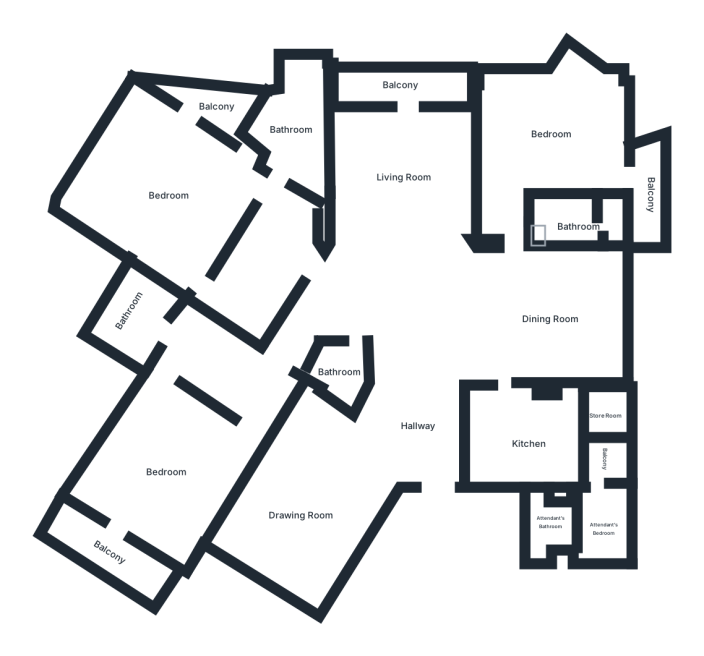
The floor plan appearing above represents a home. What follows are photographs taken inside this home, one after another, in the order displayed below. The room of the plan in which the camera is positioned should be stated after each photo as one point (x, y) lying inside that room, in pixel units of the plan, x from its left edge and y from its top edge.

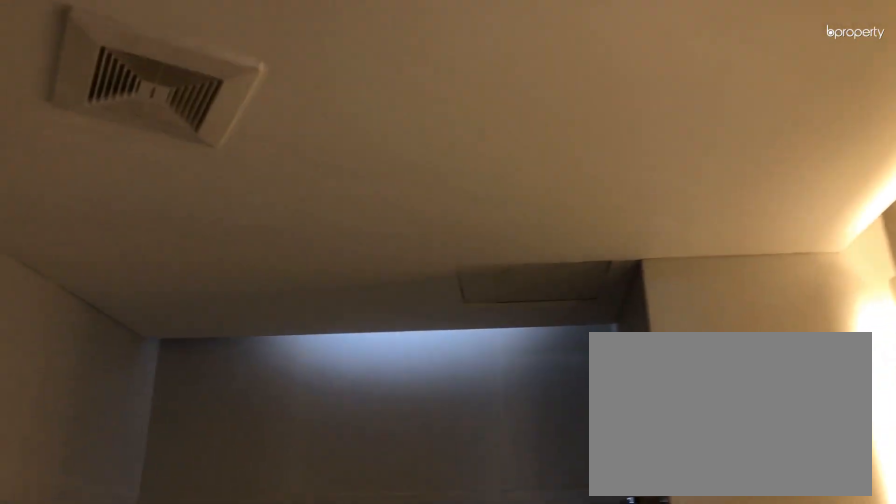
(340, 370)
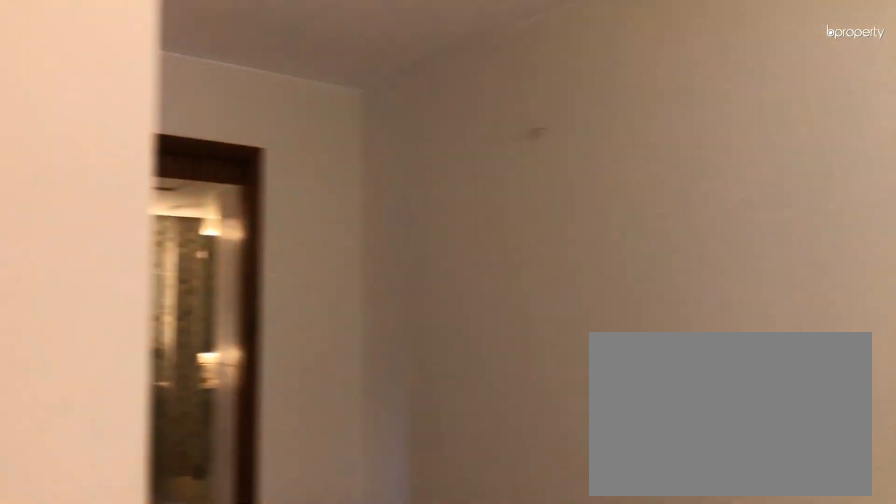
(164, 464)
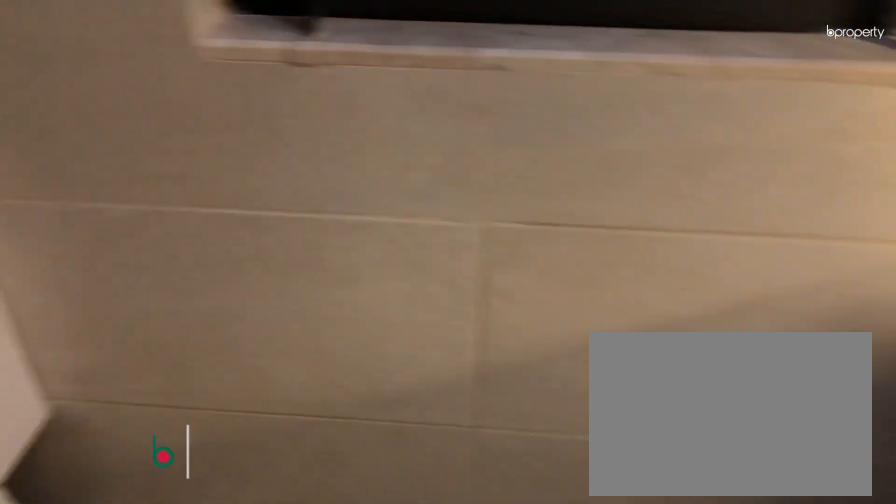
(135, 321)
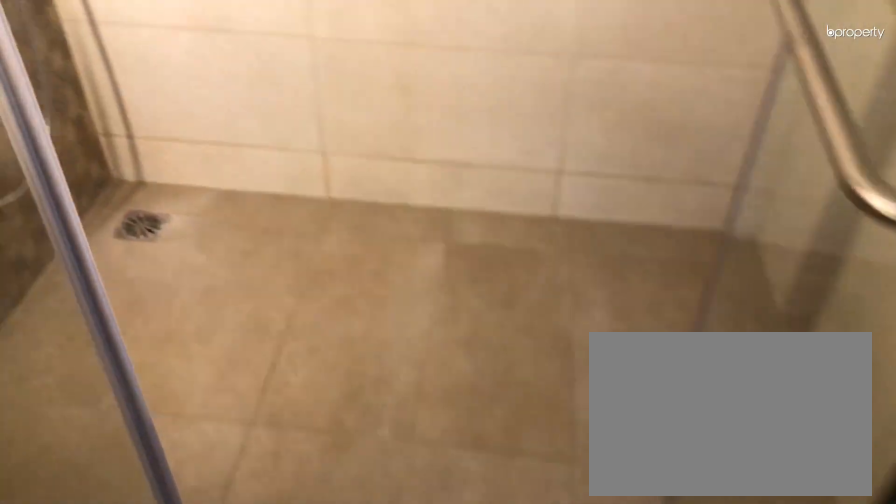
(135, 321)
